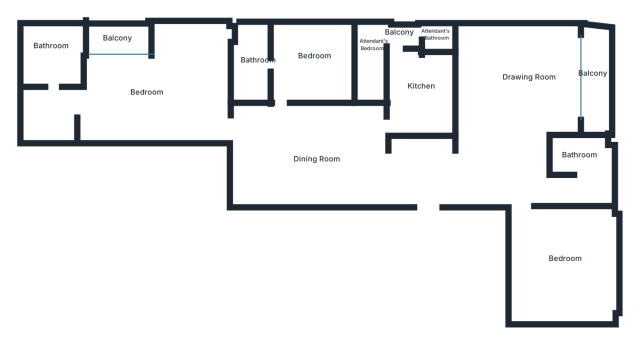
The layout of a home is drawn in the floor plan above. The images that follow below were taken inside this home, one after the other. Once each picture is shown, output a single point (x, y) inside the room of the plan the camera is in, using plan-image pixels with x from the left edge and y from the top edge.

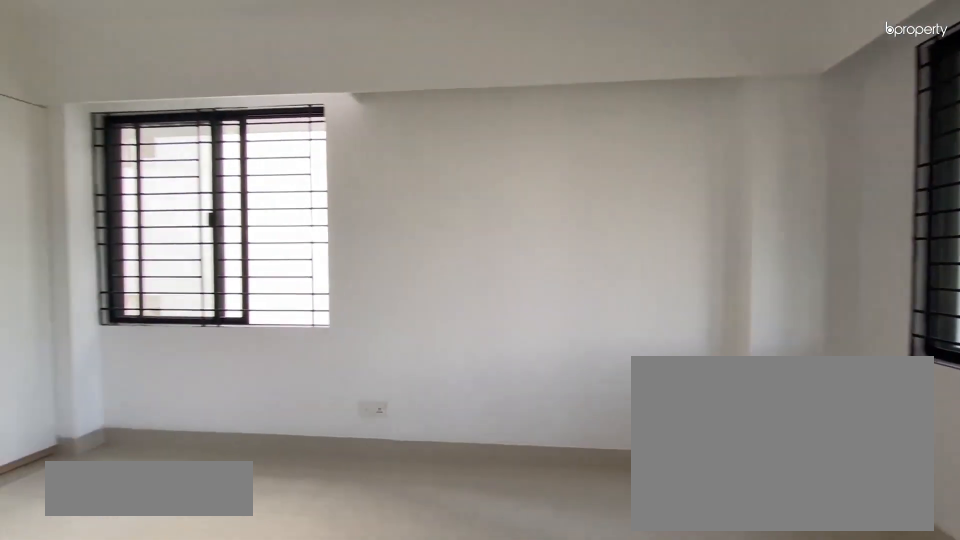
(561, 257)
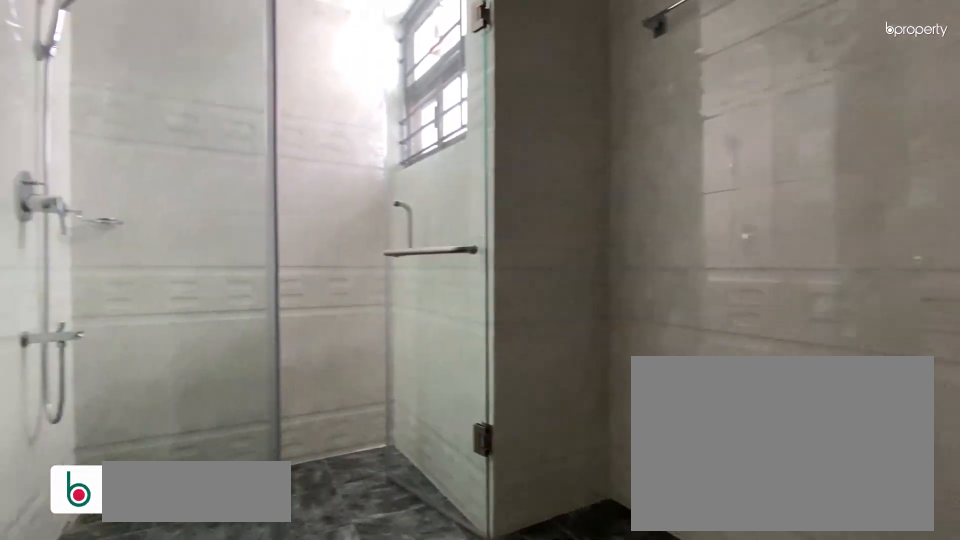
(587, 159)
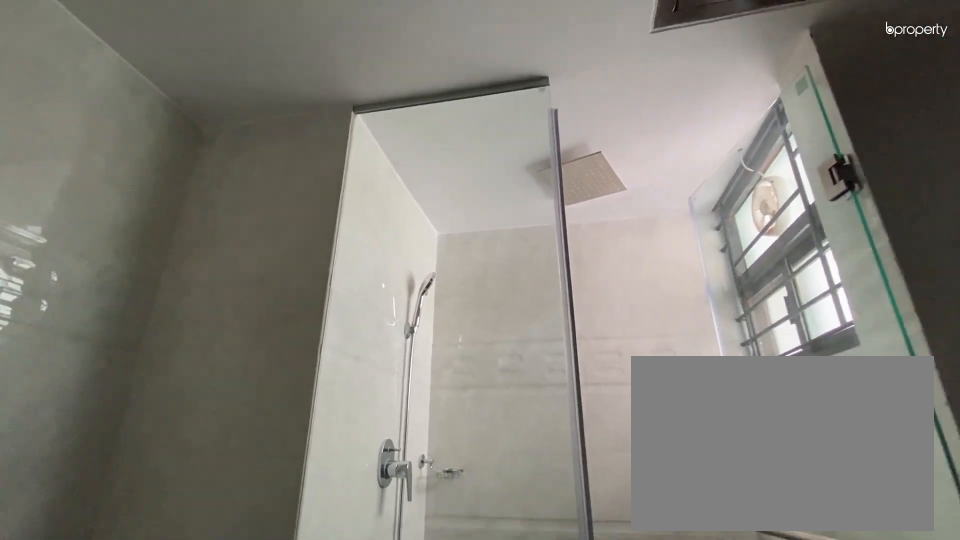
(587, 159)
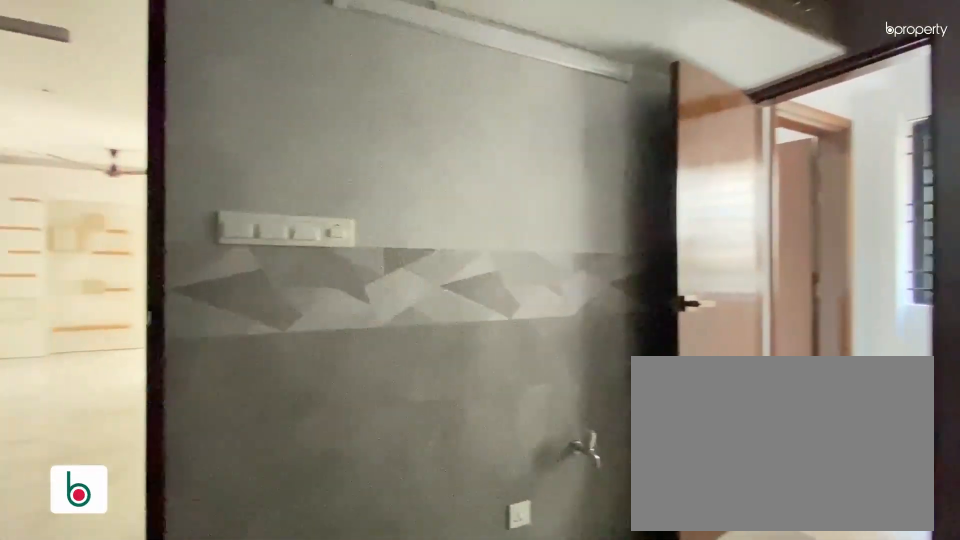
(422, 93)
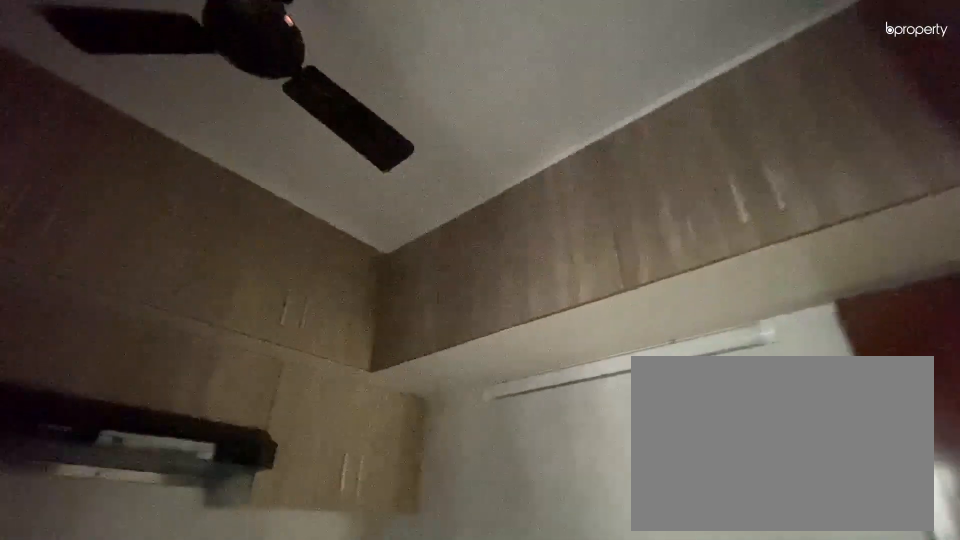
(422, 93)
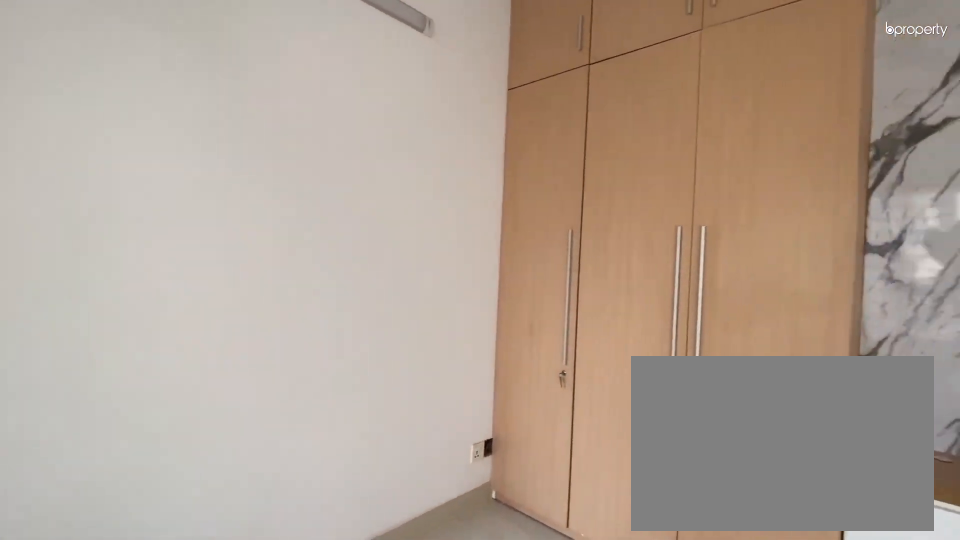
(307, 59)
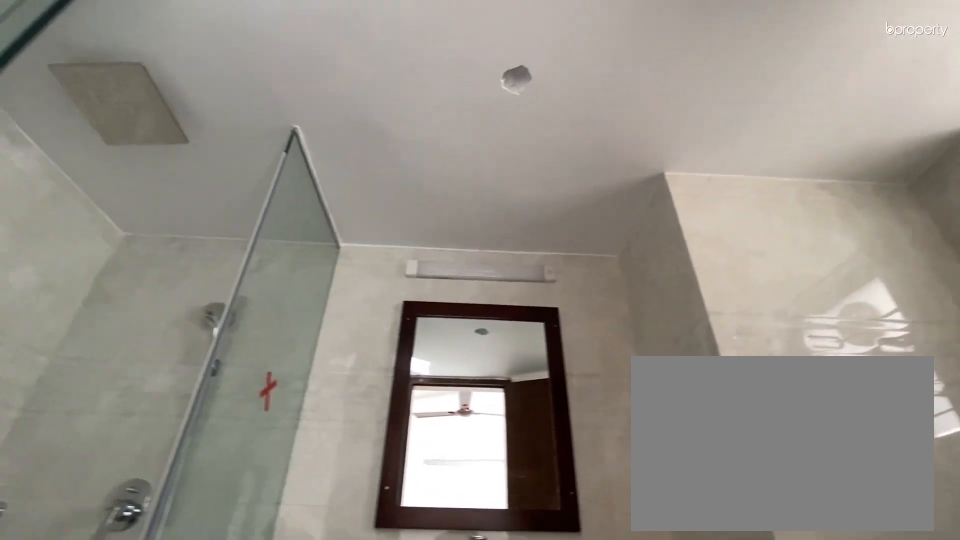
(254, 60)
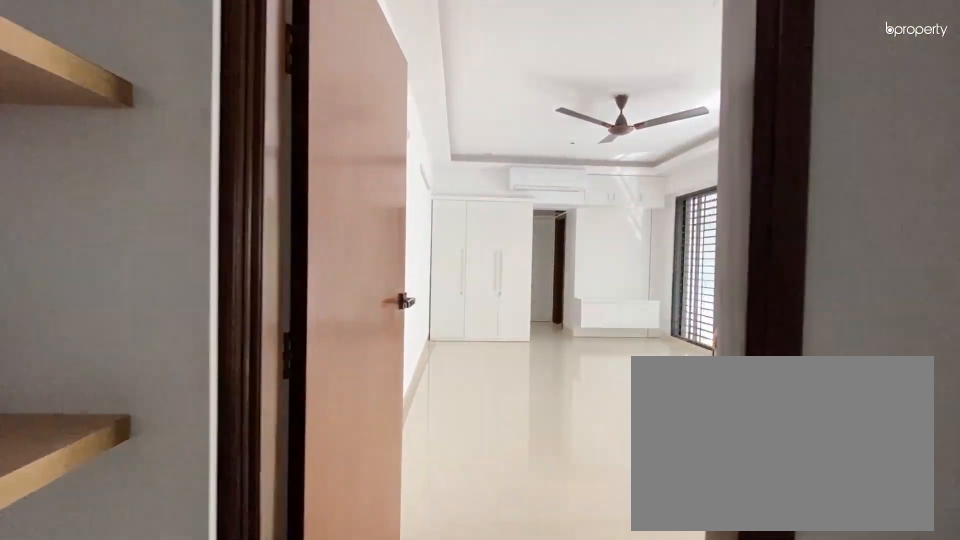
(216, 120)
